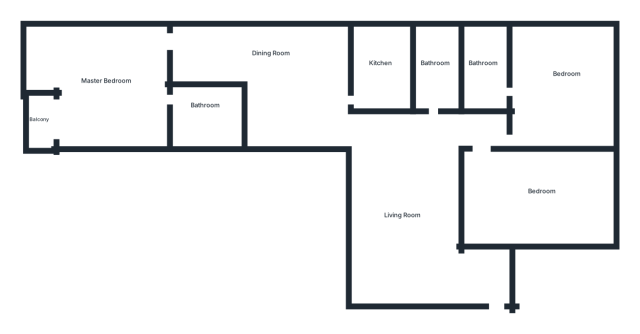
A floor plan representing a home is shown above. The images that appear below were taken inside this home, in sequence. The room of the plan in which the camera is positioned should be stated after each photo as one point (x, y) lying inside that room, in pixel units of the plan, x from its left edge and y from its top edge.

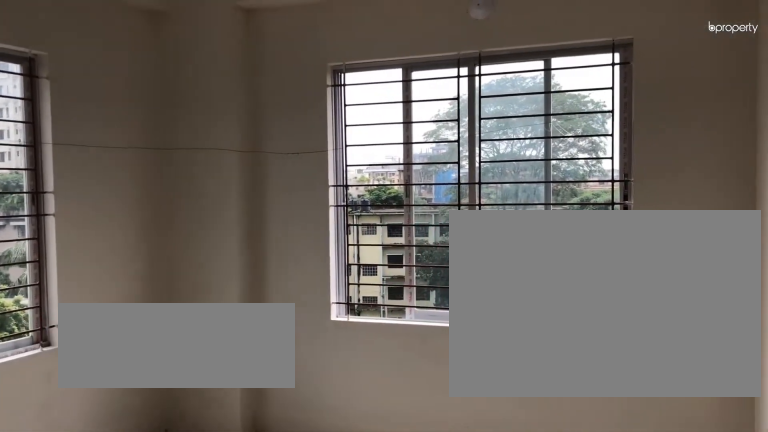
(569, 75)
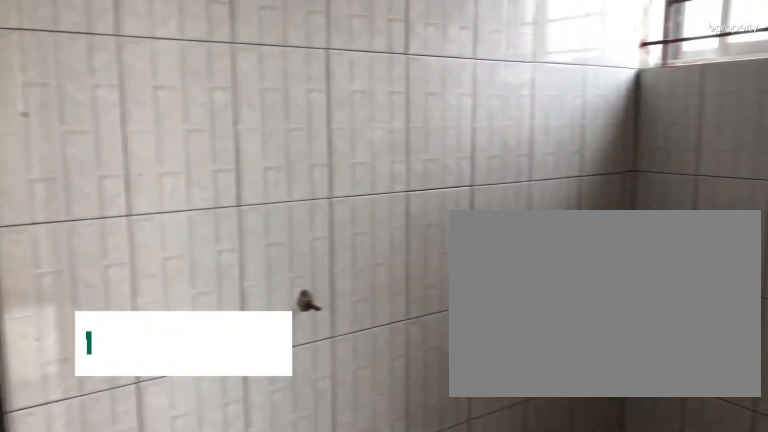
(480, 67)
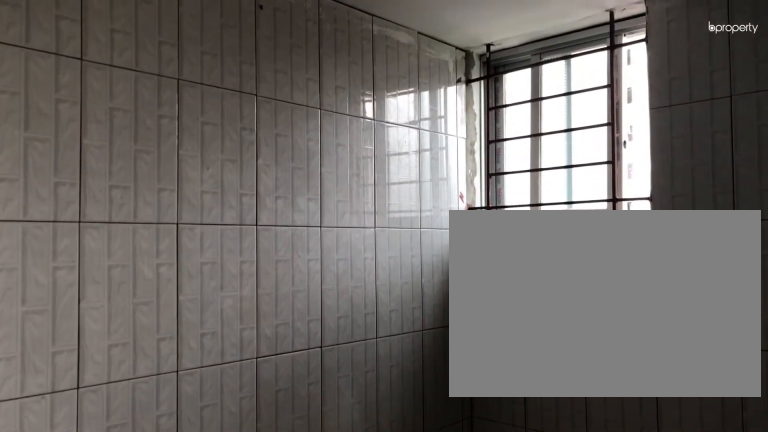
(480, 67)
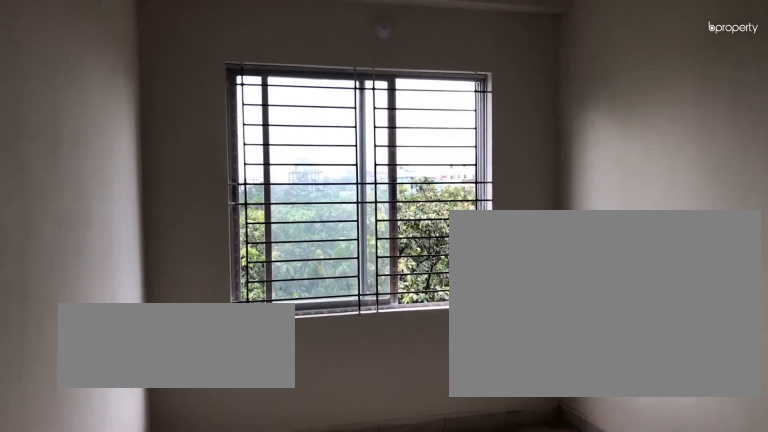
(542, 195)
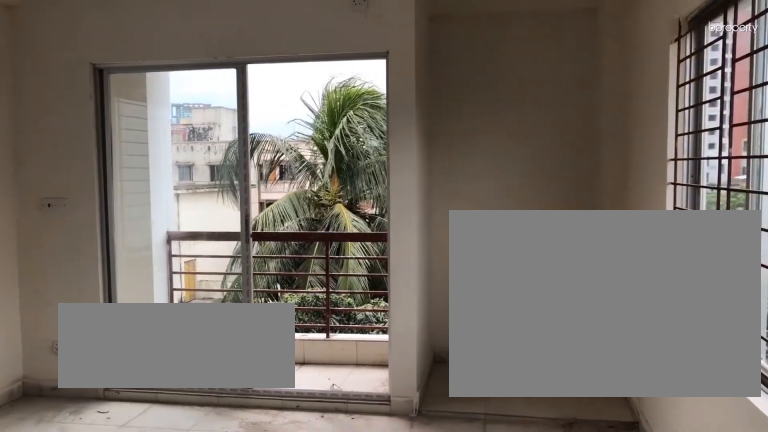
(96, 79)
